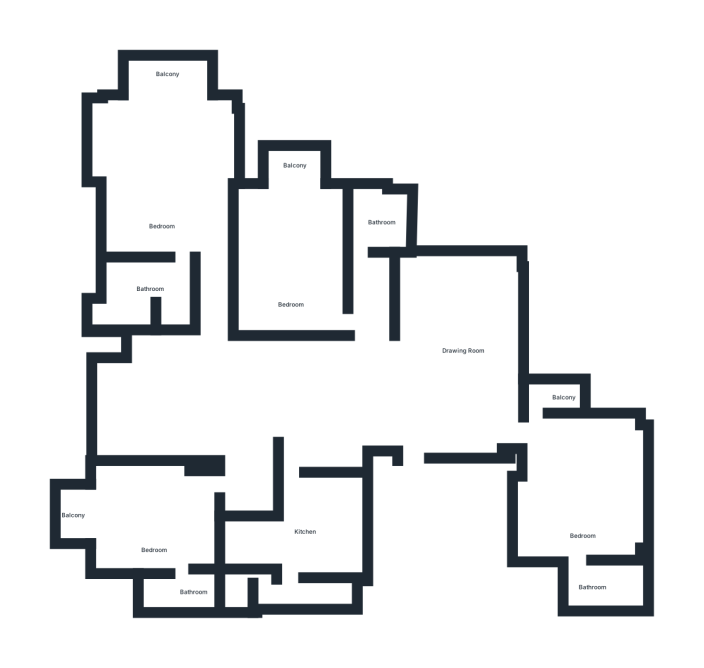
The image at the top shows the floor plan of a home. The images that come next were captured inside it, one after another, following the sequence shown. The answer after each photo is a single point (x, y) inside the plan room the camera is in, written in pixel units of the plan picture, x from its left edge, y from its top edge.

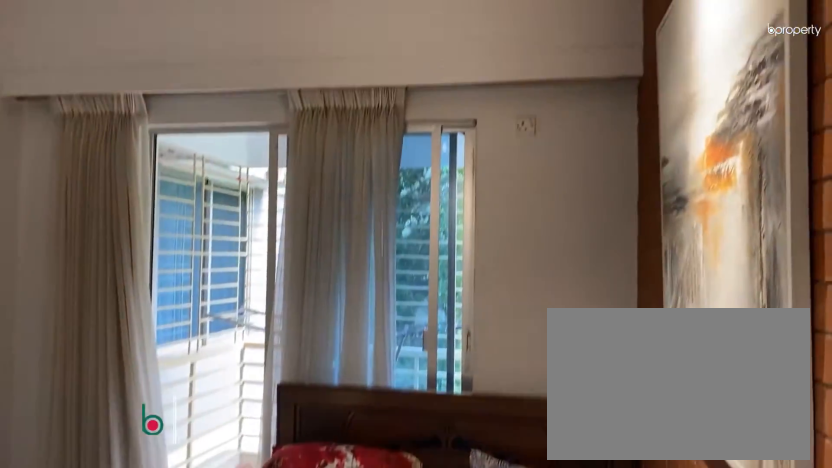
(290, 255)
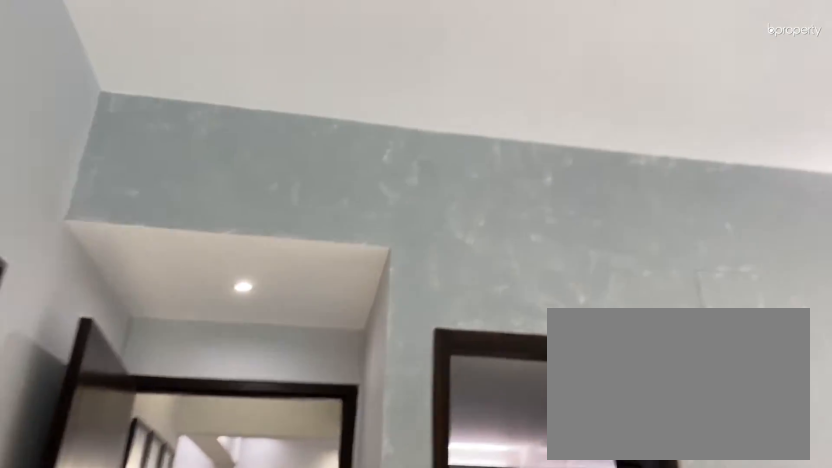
(164, 207)
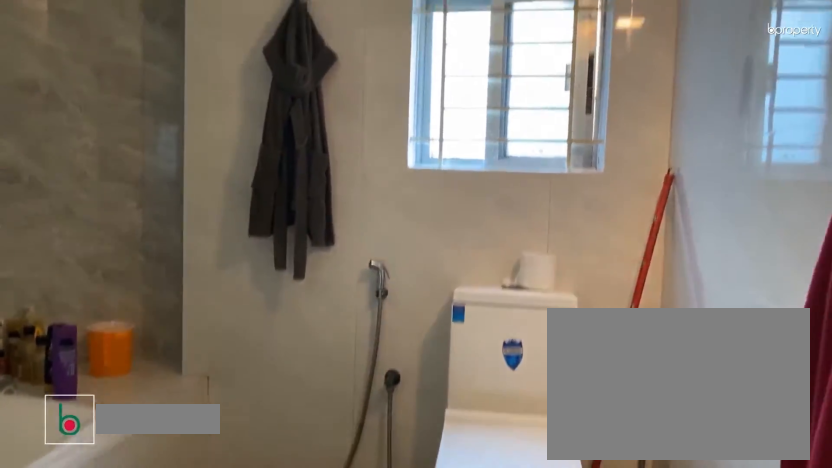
(148, 290)
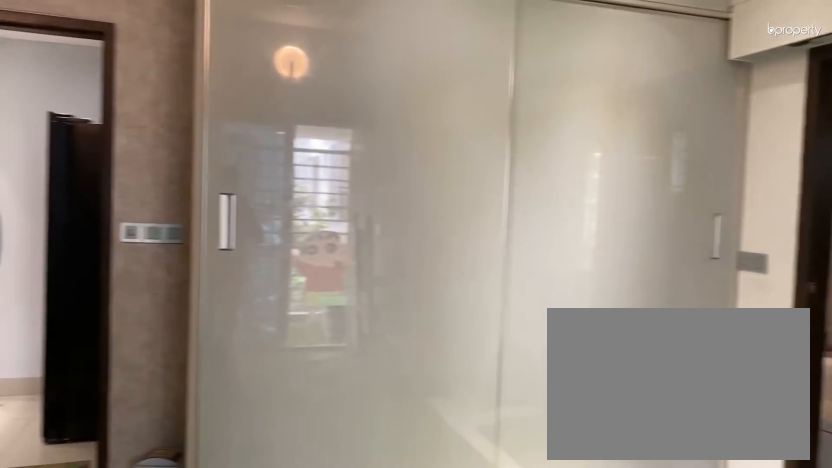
(156, 525)
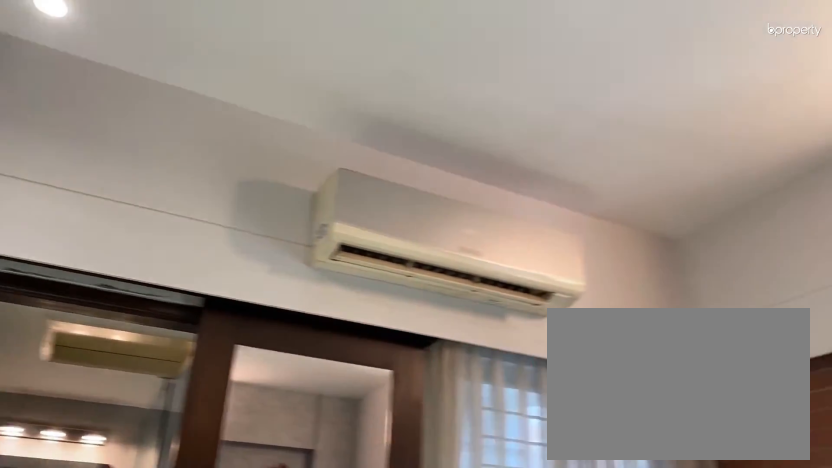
(156, 525)
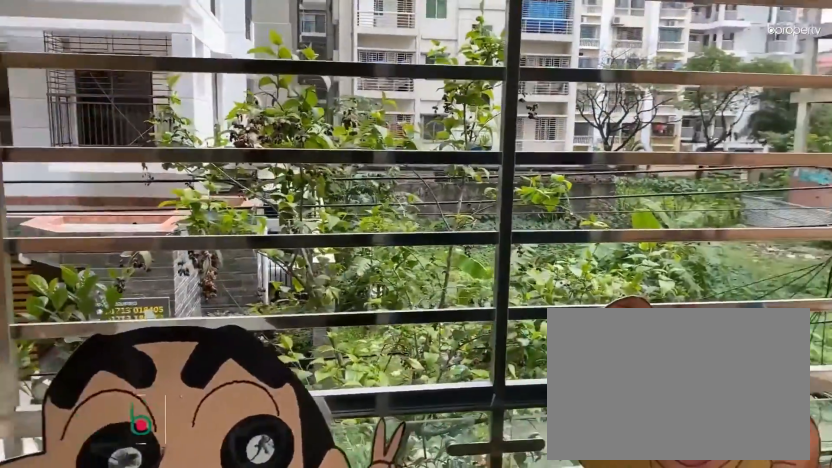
(66, 516)
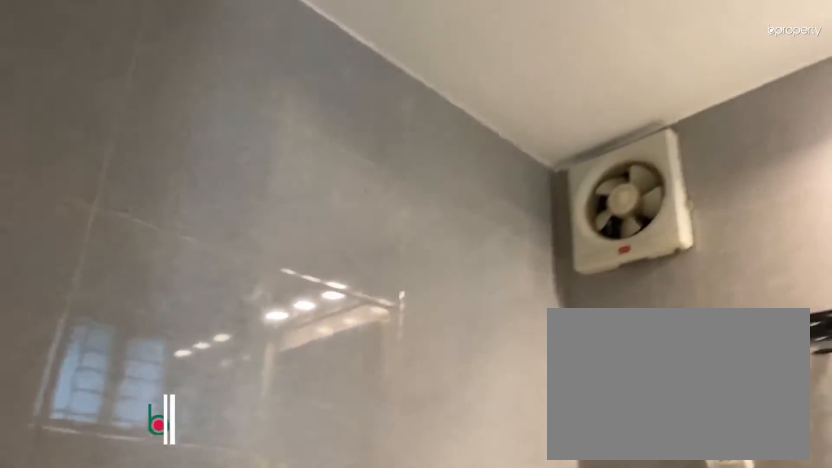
(178, 591)
